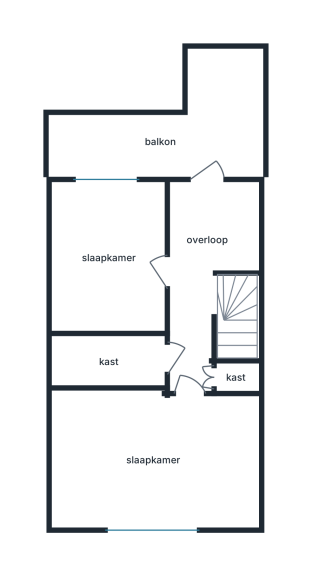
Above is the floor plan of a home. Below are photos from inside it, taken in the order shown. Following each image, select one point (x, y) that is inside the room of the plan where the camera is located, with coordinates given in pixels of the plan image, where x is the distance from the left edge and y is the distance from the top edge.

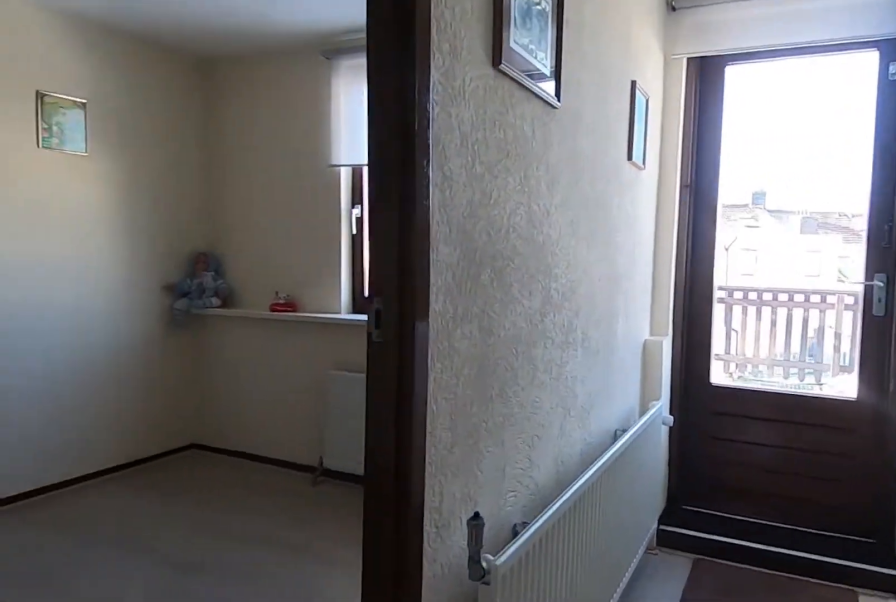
(191, 366)
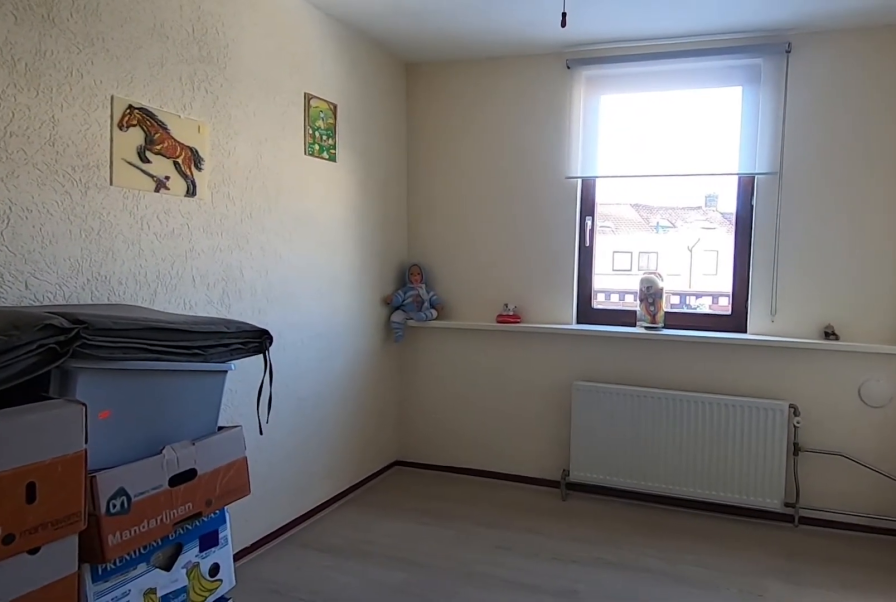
(86, 254)
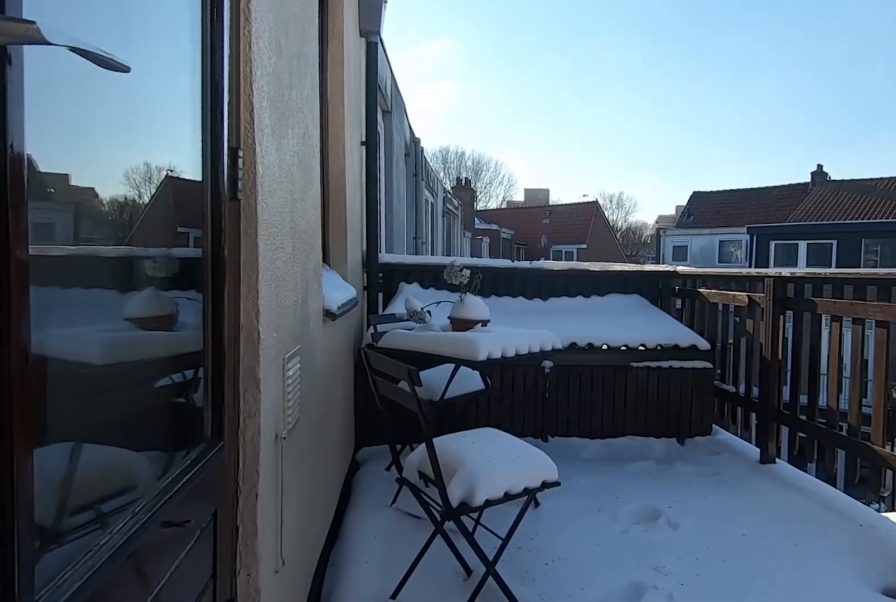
(176, 124)
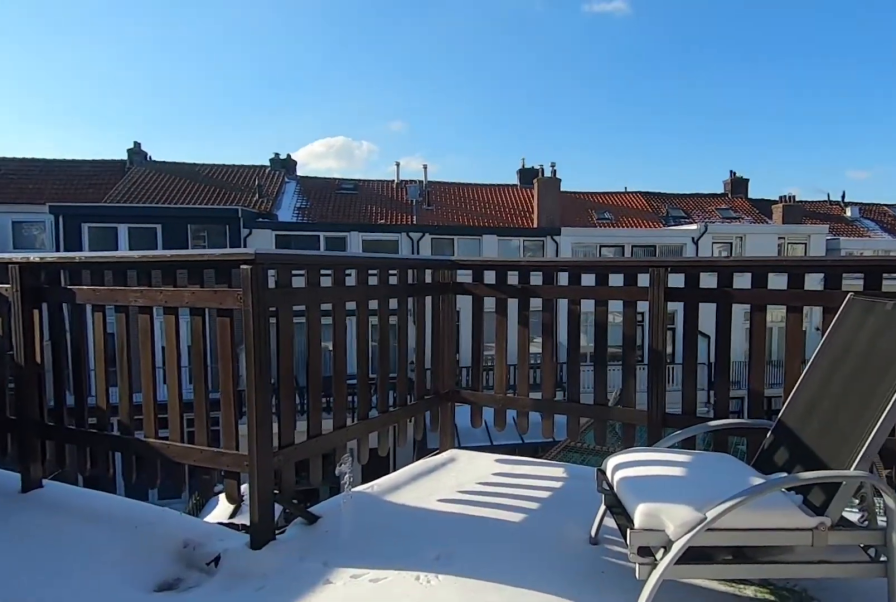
(176, 124)
